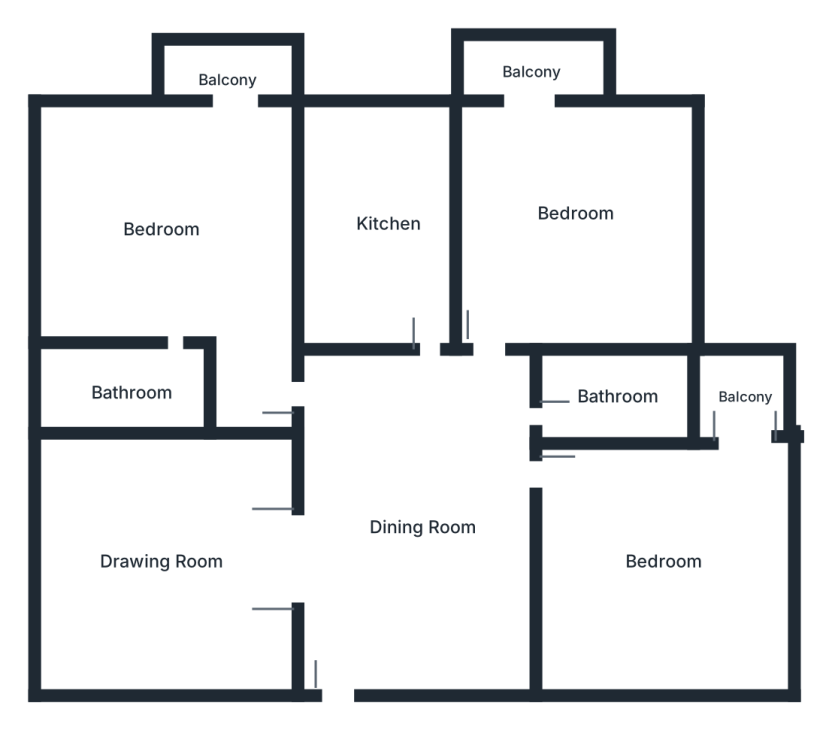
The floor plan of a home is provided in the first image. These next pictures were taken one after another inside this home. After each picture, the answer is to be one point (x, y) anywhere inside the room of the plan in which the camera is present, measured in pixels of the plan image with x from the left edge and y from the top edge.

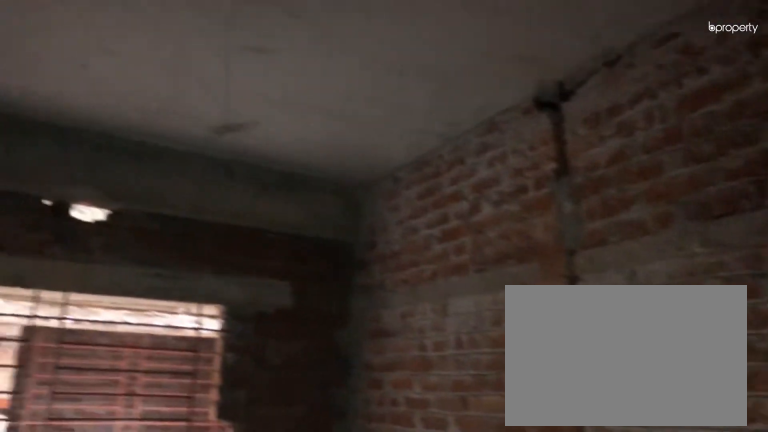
(160, 561)
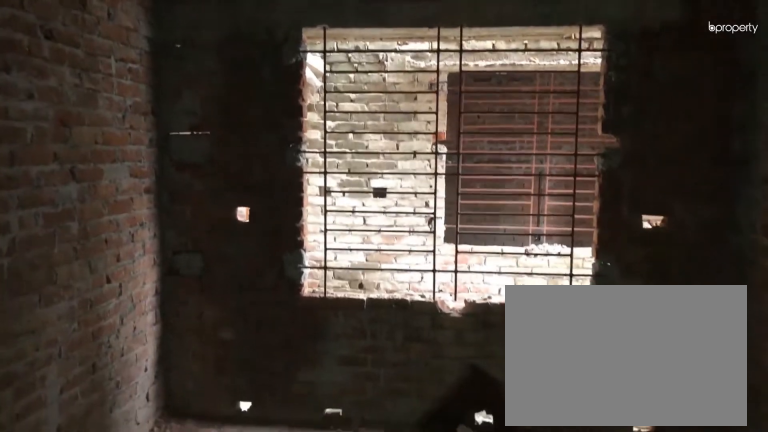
(160, 561)
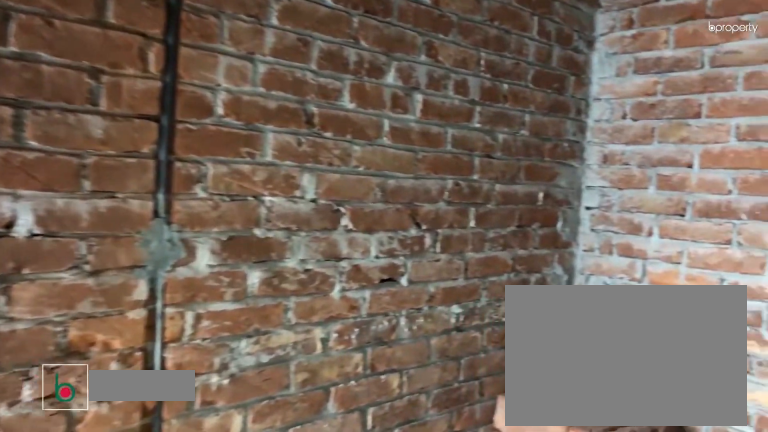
(662, 566)
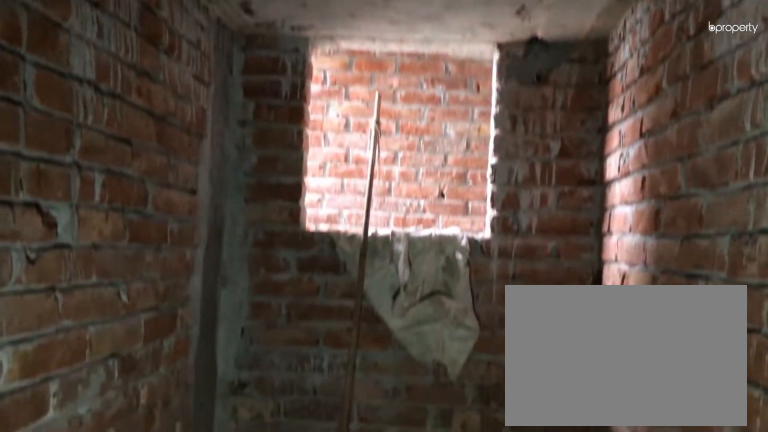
(613, 392)
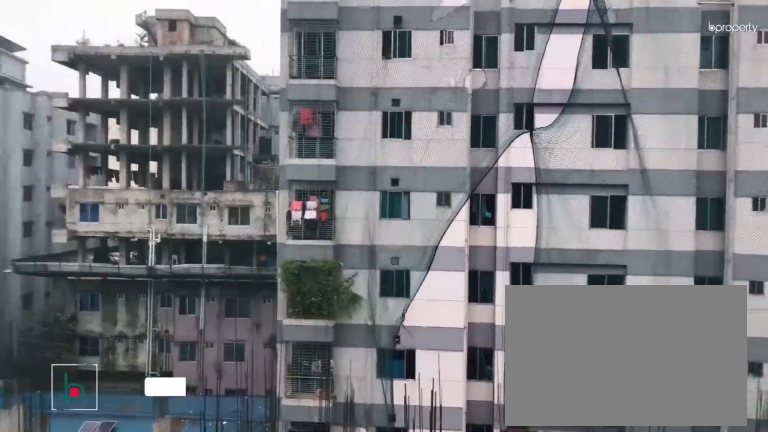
(529, 67)
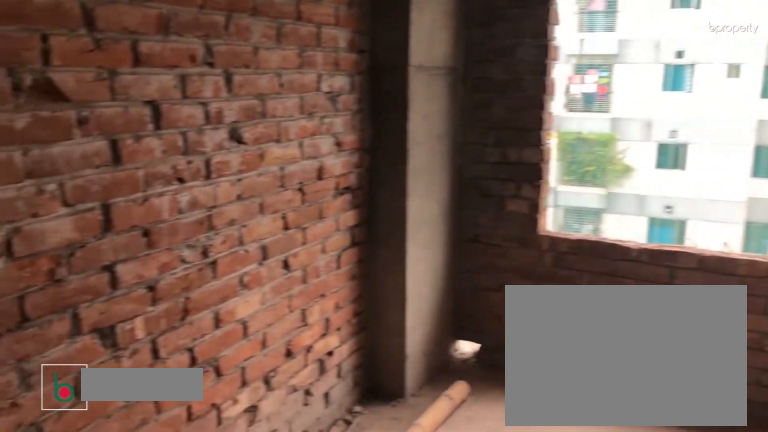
(385, 220)
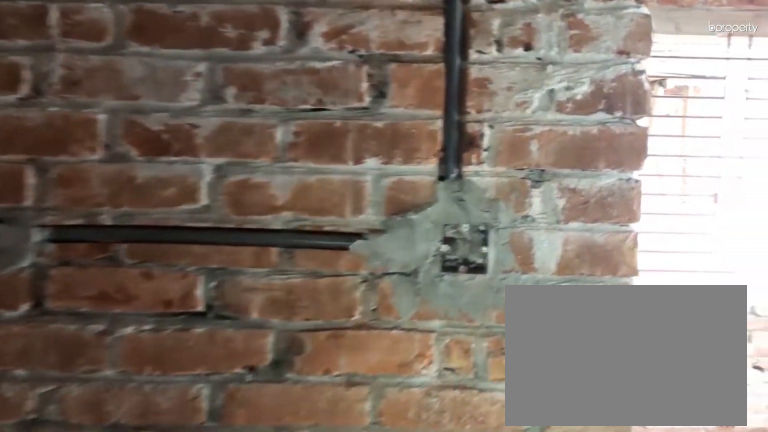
(166, 231)
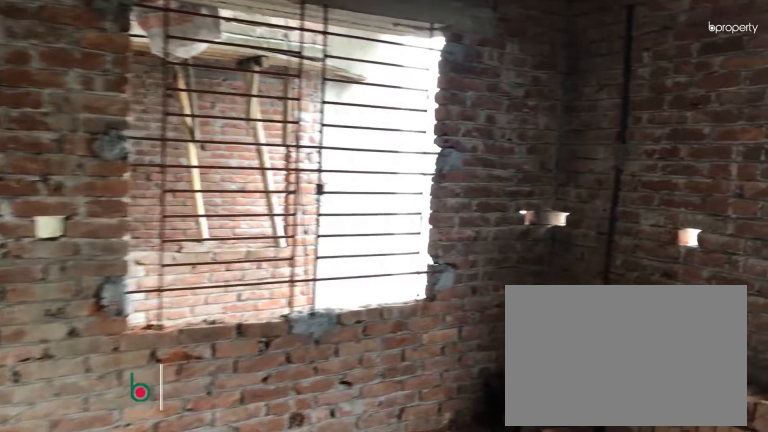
(166, 231)
